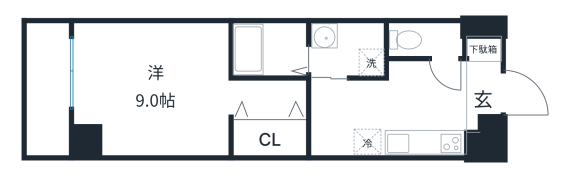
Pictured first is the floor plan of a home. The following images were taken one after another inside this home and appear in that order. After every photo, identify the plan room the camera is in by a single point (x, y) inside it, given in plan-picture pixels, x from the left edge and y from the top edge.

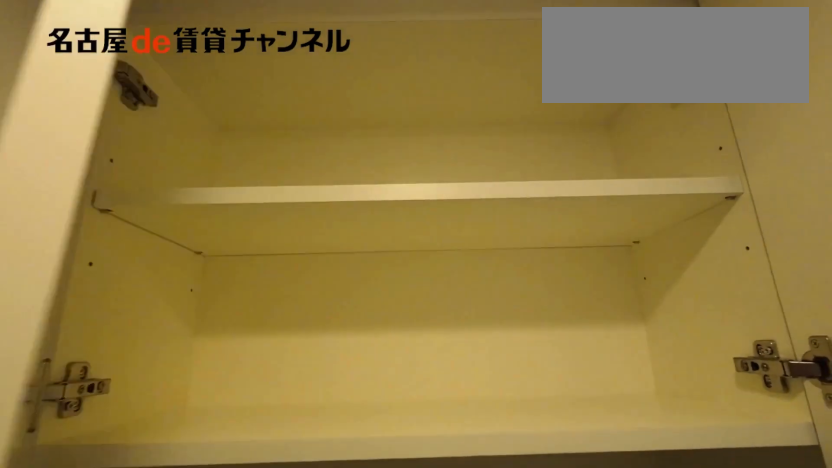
(425, 40)
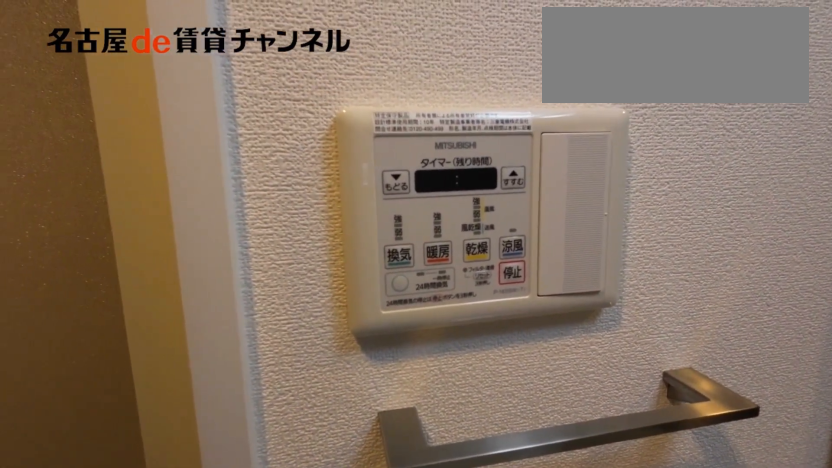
(349, 49)
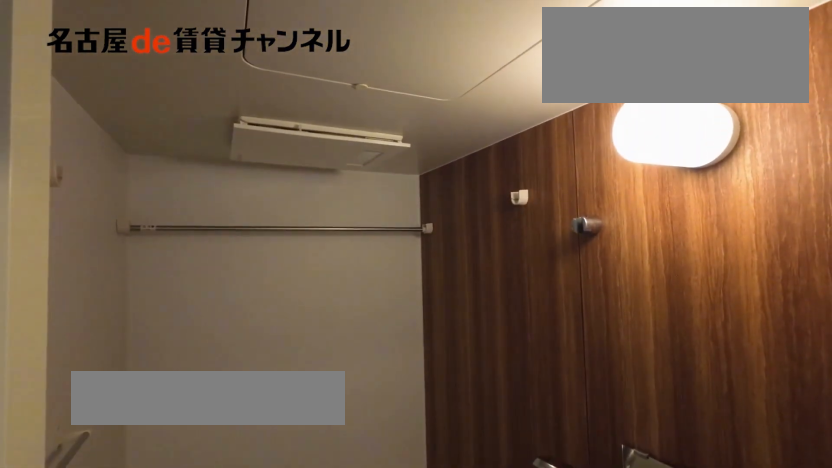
(269, 49)
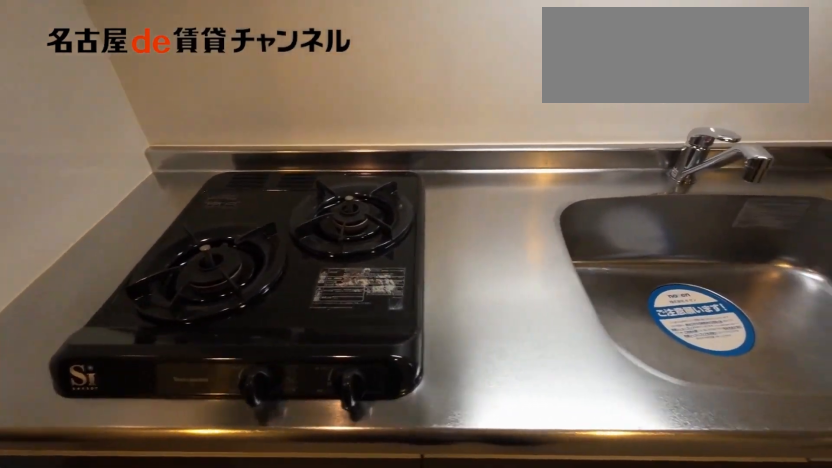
(411, 141)
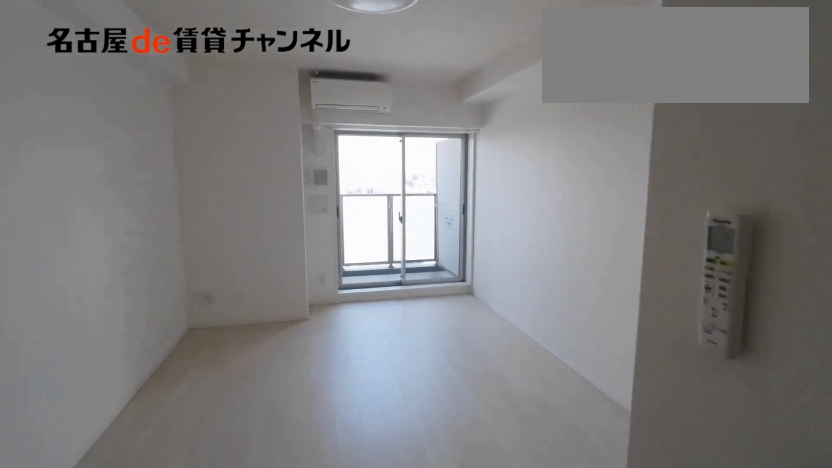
(149, 89)
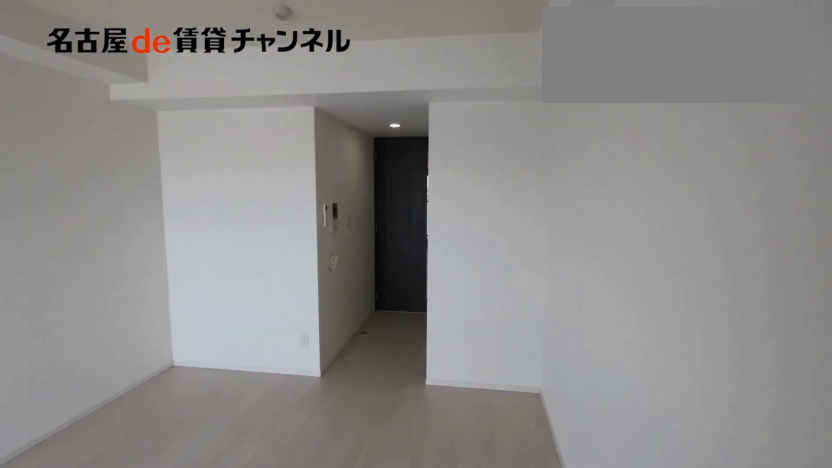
(149, 89)
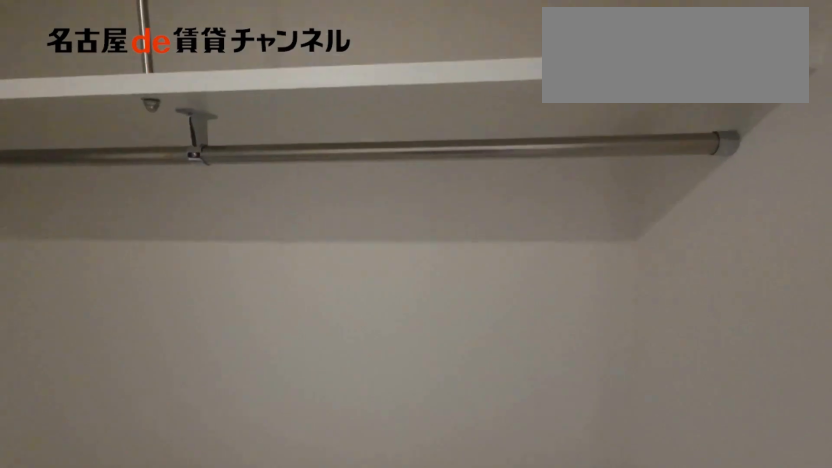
(270, 137)
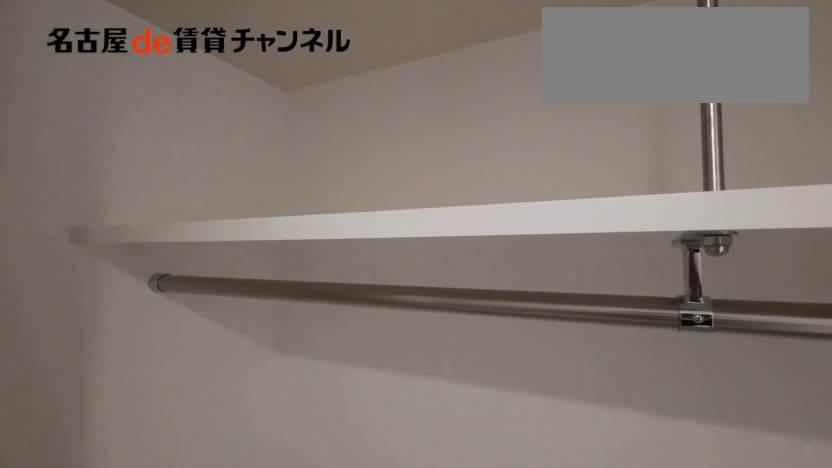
(270, 137)
